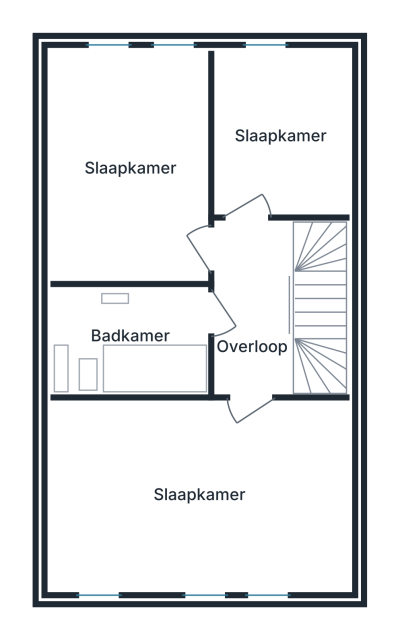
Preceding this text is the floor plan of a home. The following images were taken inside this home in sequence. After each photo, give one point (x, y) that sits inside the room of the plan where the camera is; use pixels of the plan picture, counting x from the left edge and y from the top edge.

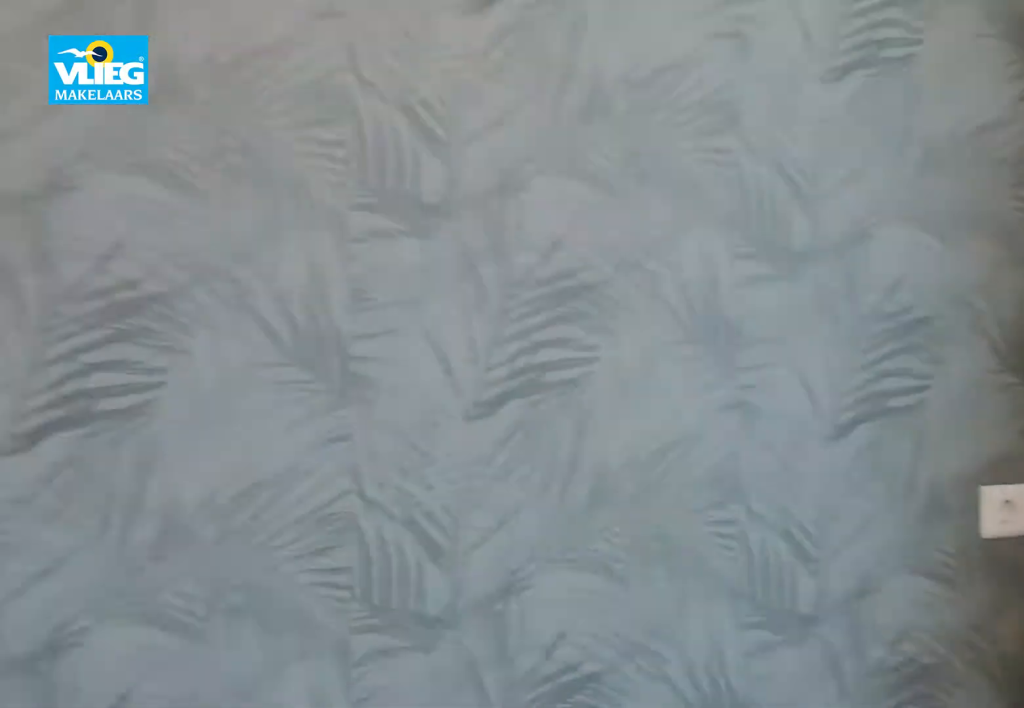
(122, 97)
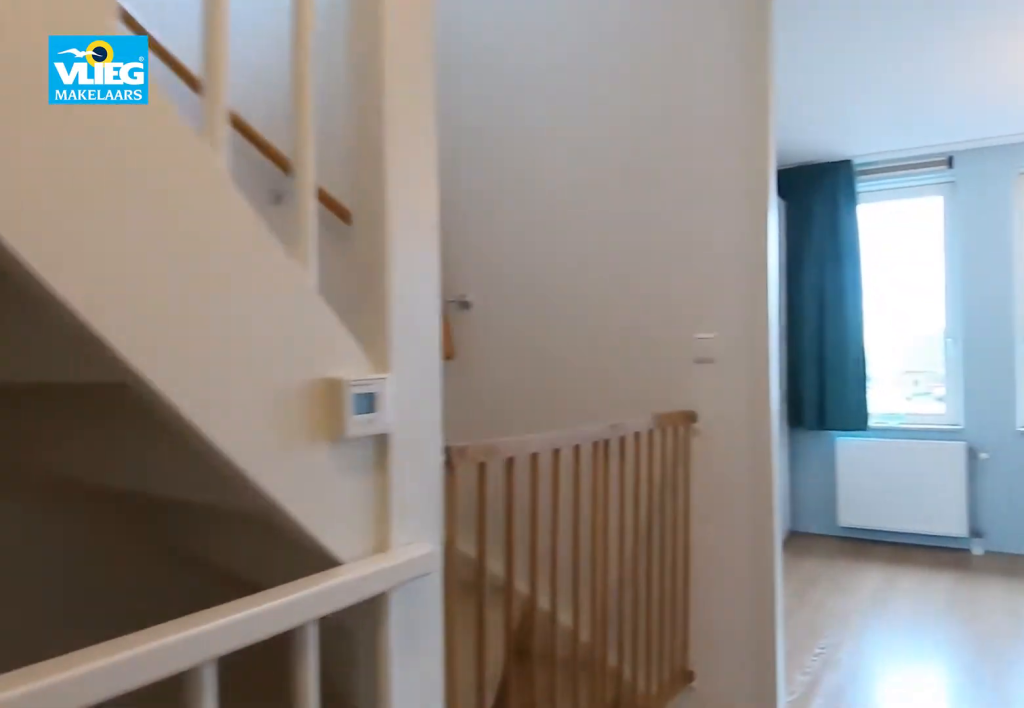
(266, 307)
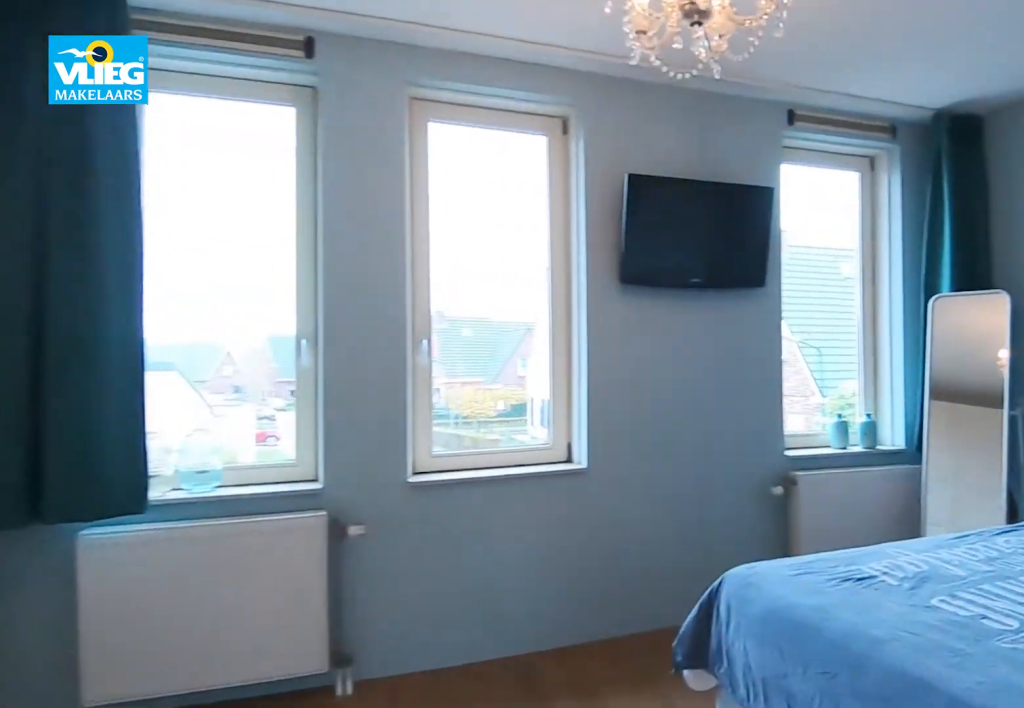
(198, 494)
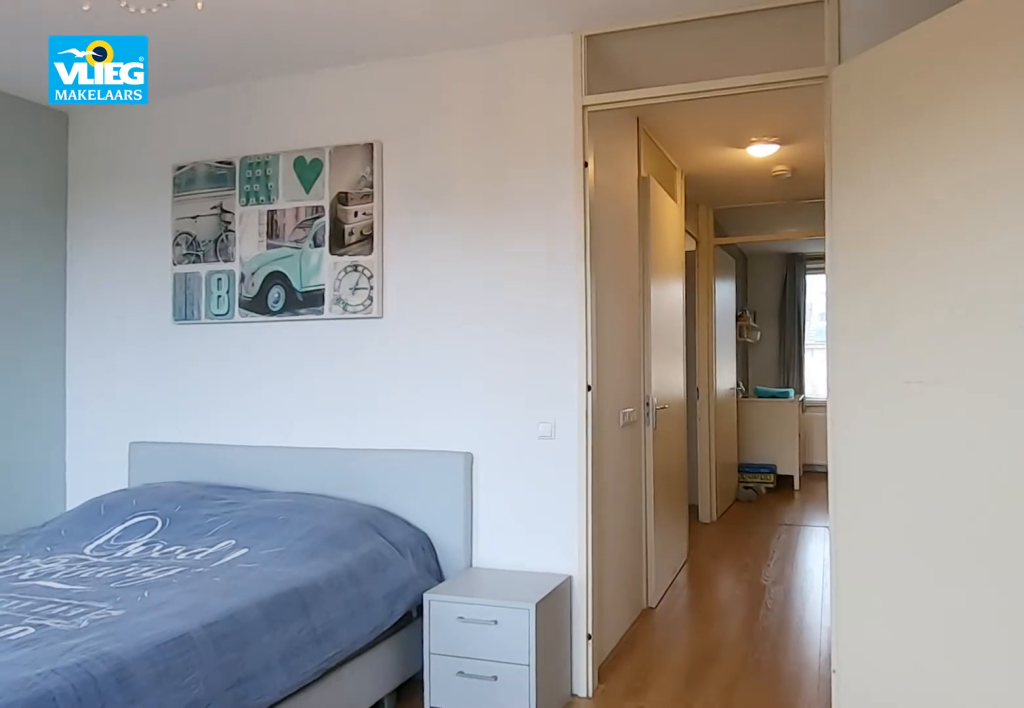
(198, 494)
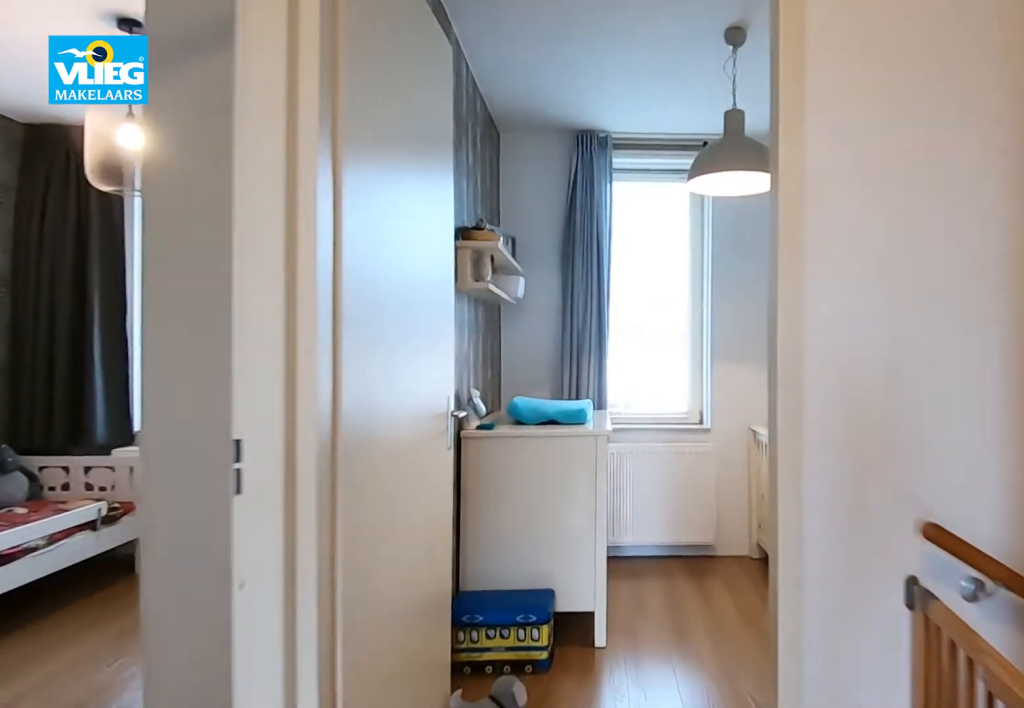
(265, 308)
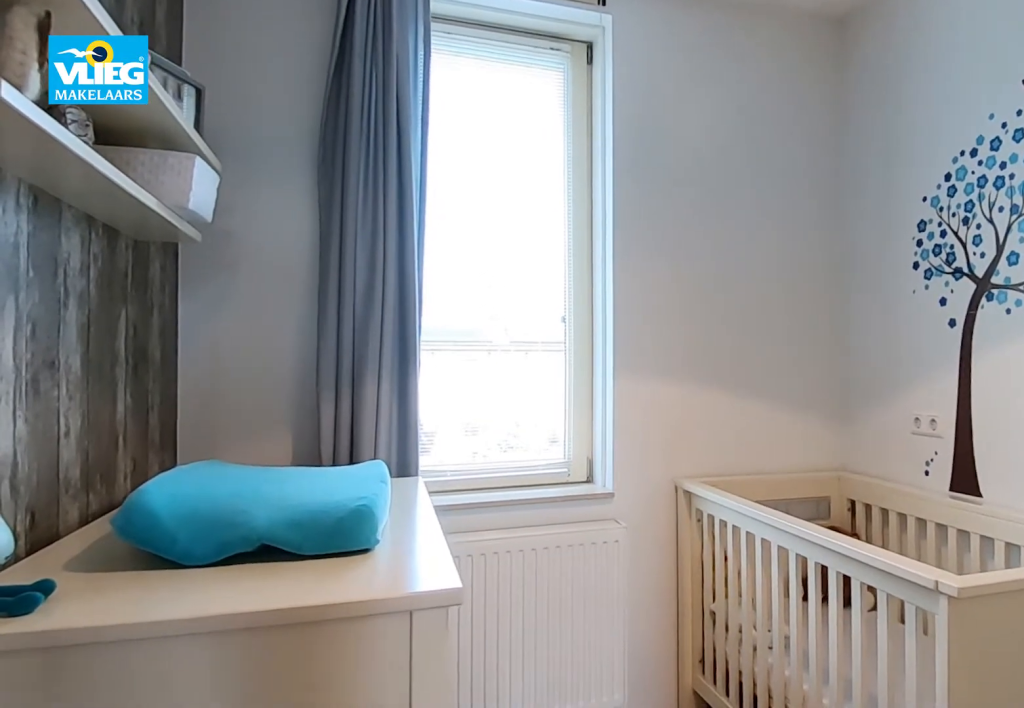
(288, 106)
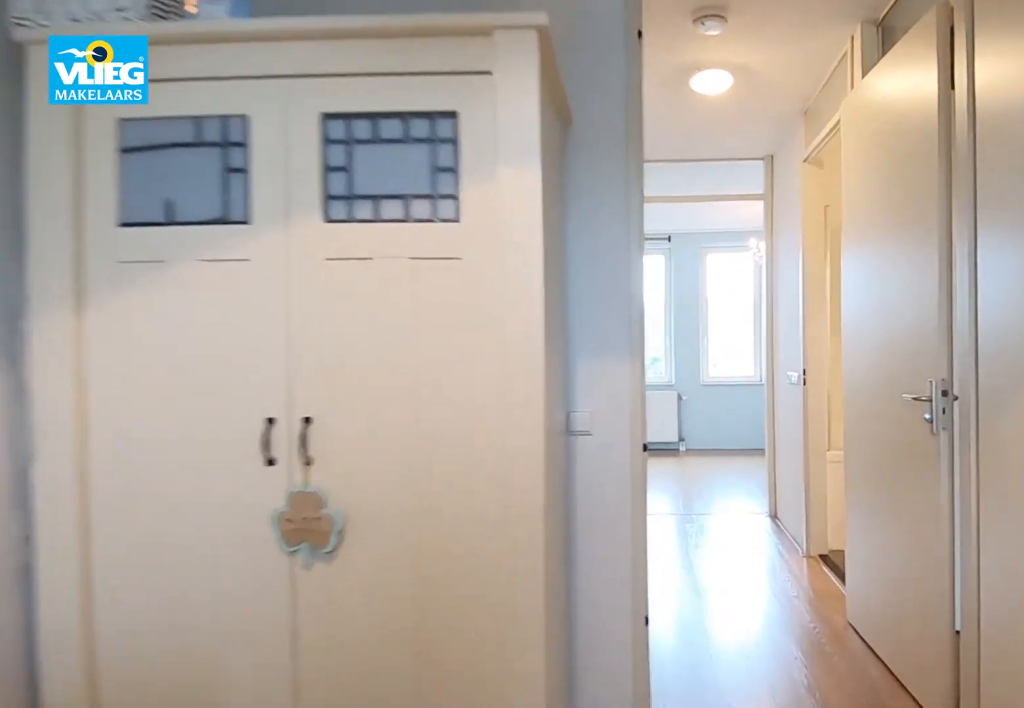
(288, 106)
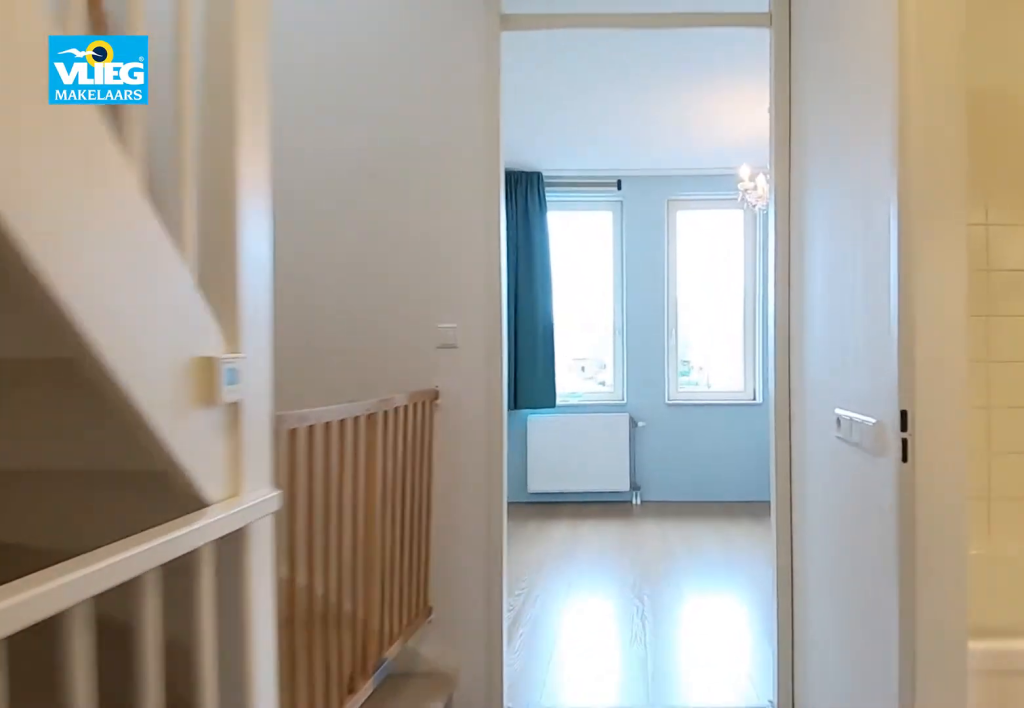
(265, 308)
